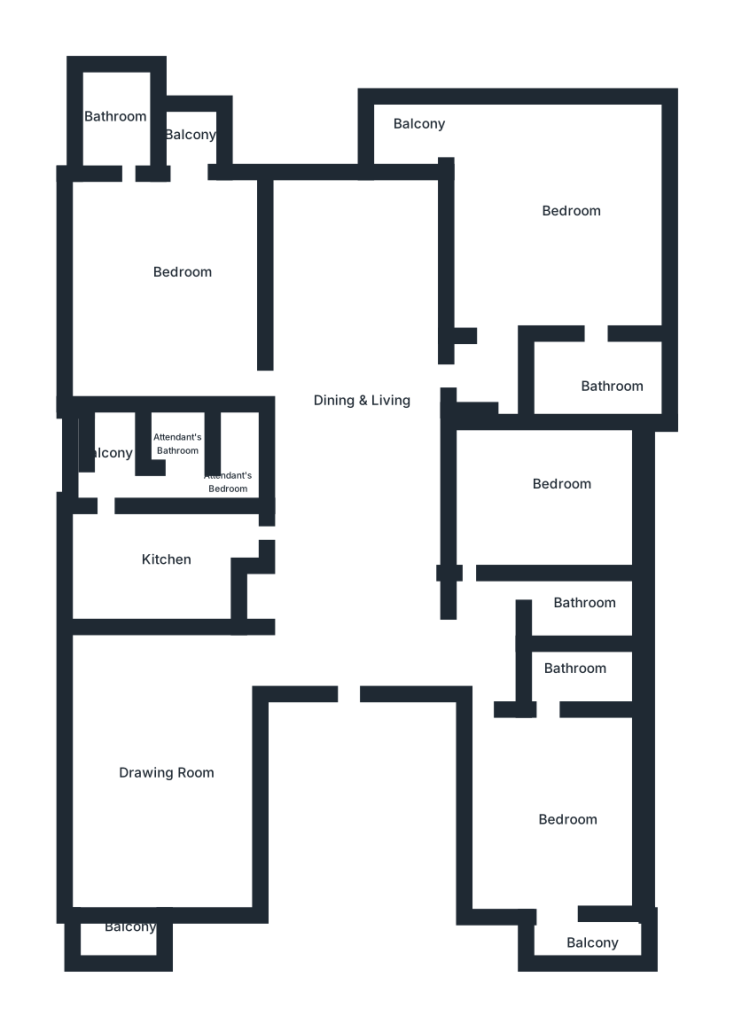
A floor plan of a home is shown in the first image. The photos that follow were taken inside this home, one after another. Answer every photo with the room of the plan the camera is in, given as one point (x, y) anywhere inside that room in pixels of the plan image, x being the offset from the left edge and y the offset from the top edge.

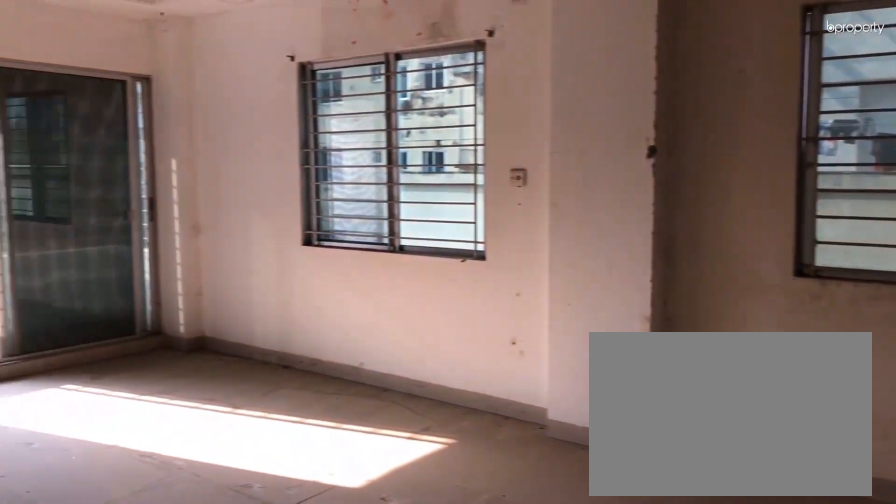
(165, 773)
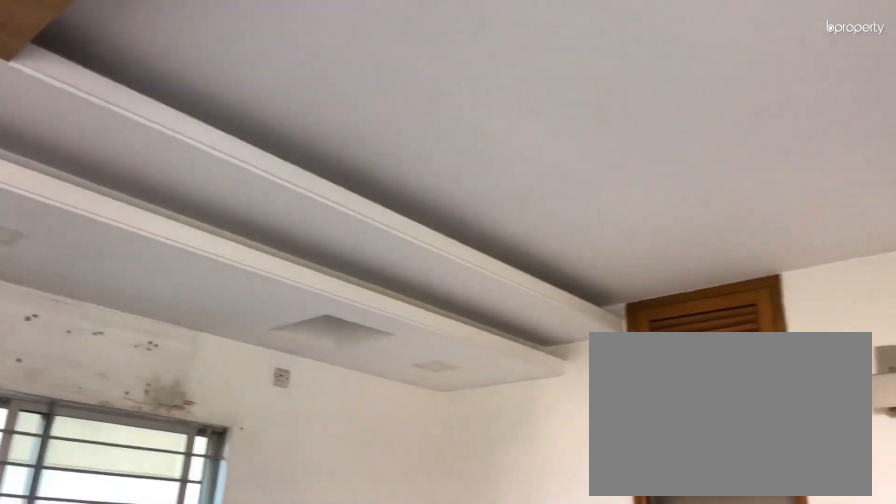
(583, 236)
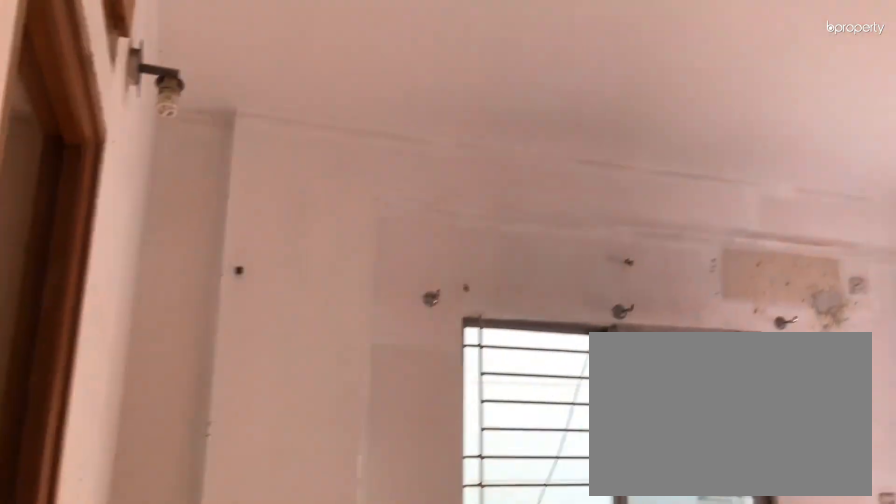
(558, 710)
